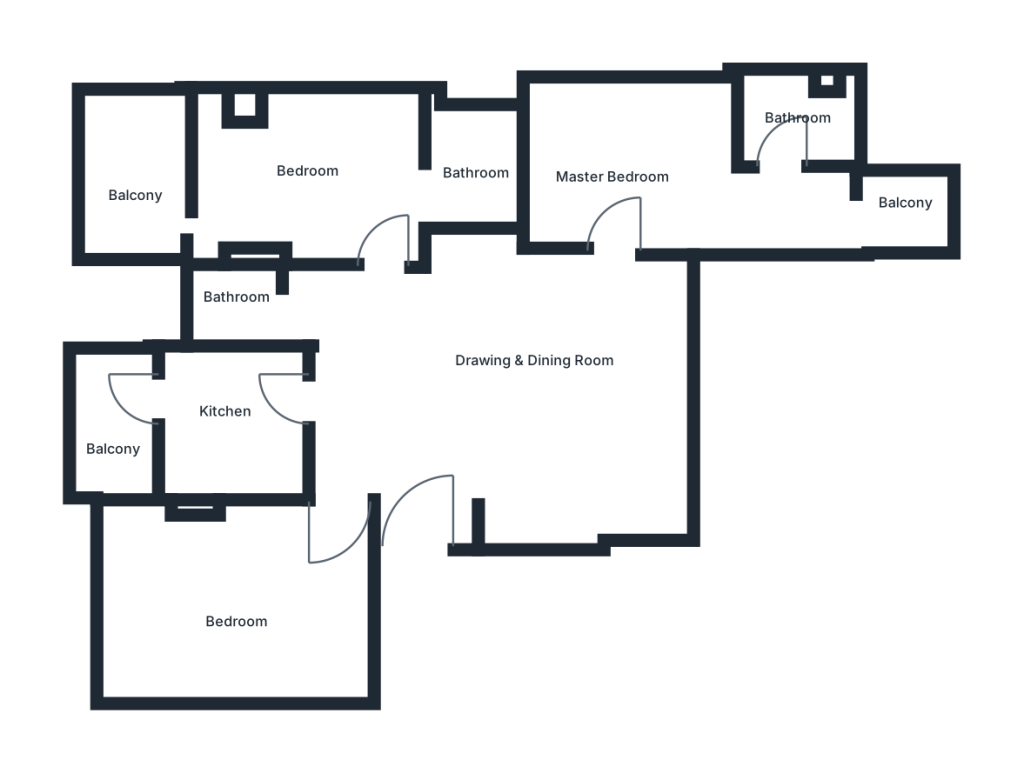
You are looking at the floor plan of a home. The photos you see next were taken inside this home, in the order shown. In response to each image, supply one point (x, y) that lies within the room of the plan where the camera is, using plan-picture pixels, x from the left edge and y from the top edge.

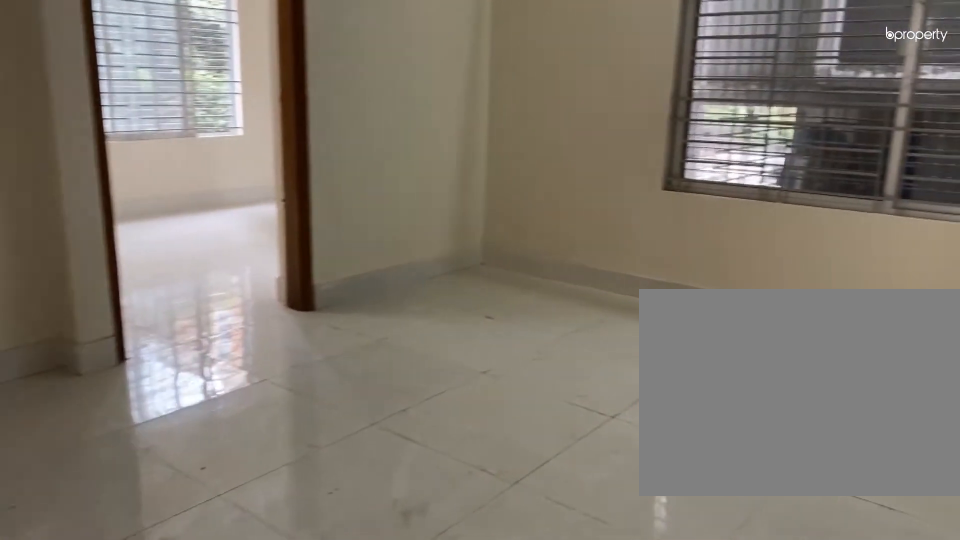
(506, 387)
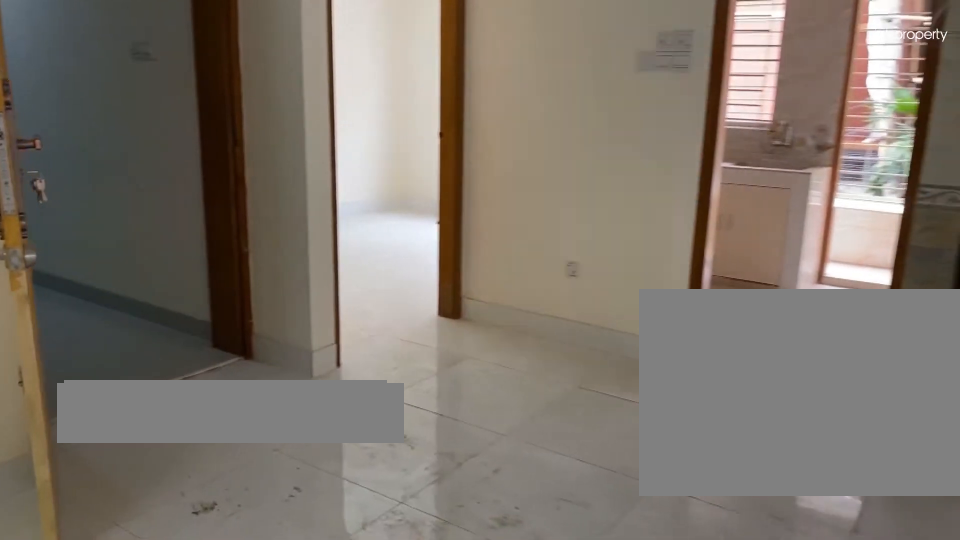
(506, 387)
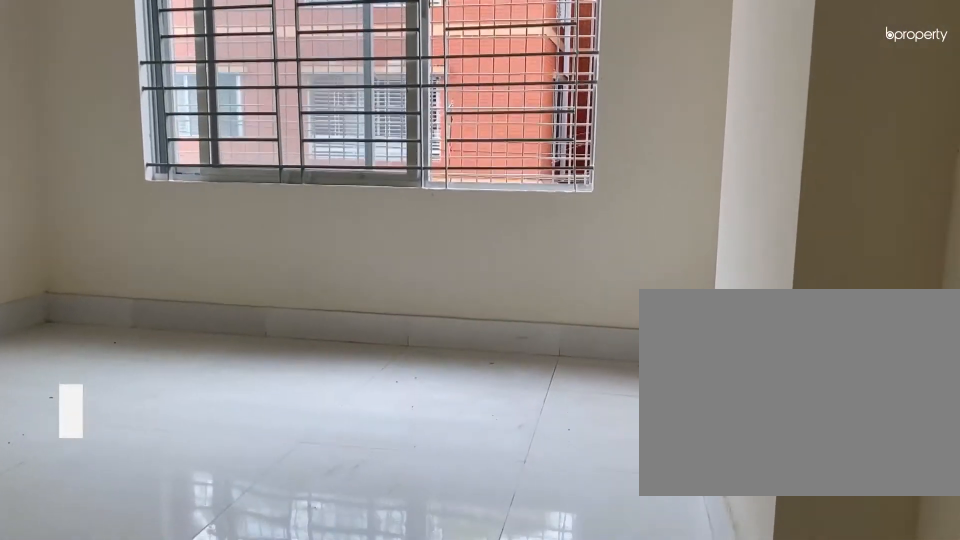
(235, 593)
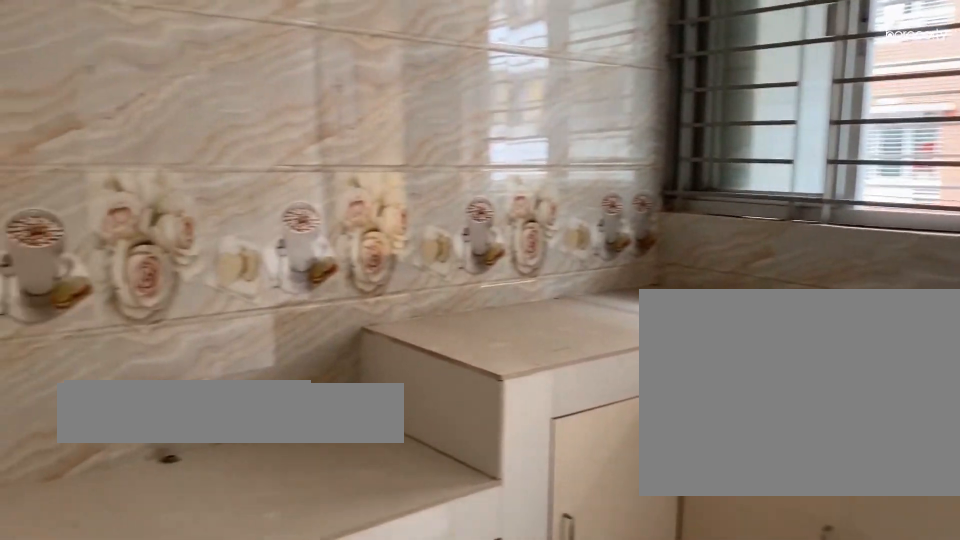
(231, 431)
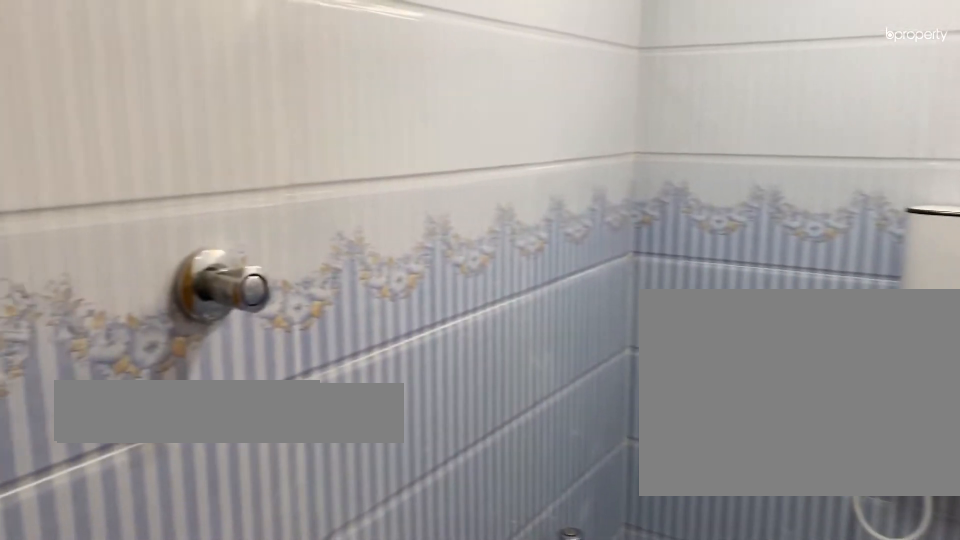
(245, 293)
